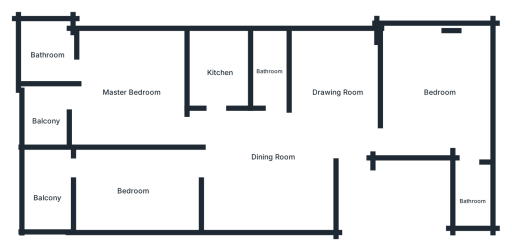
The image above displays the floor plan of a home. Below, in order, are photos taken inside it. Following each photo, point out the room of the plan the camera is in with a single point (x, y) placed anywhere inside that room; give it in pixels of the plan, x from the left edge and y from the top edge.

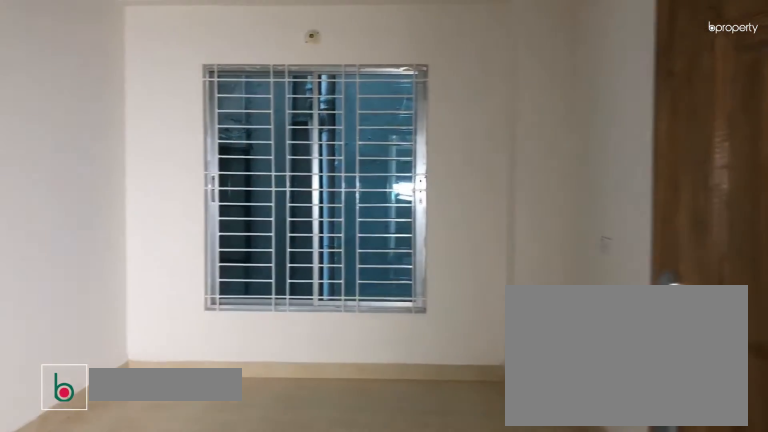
(344, 108)
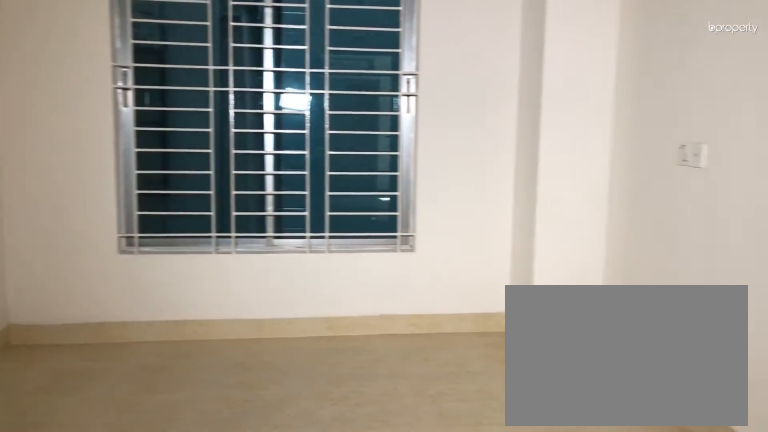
(344, 108)
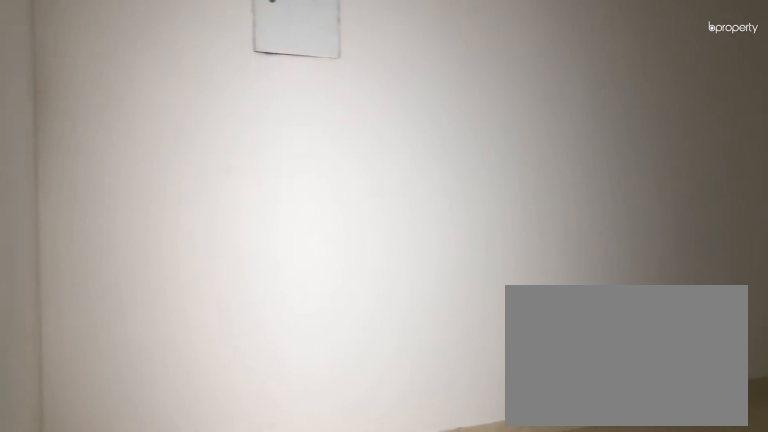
(273, 163)
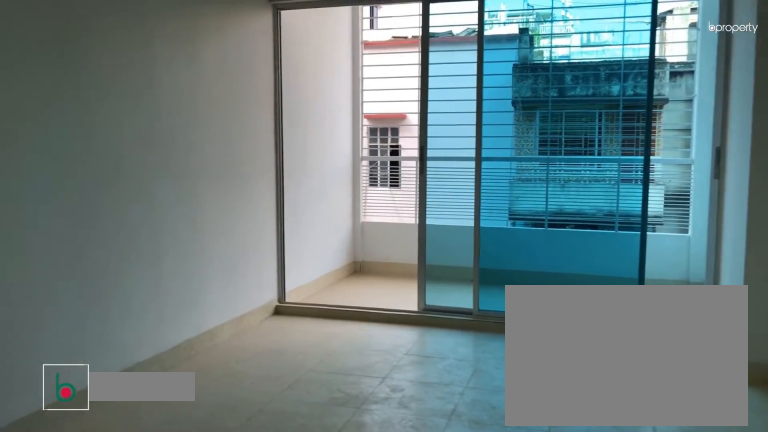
(135, 192)
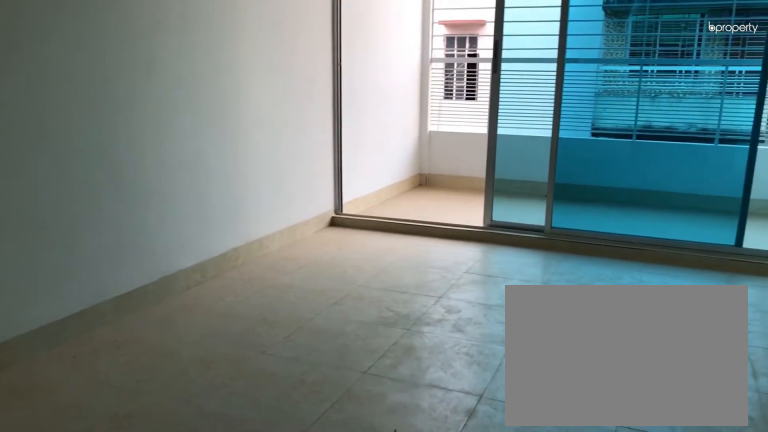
(135, 192)
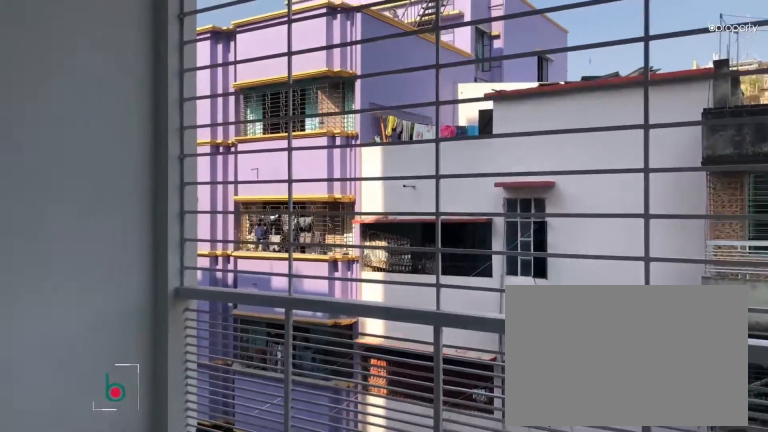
(51, 192)
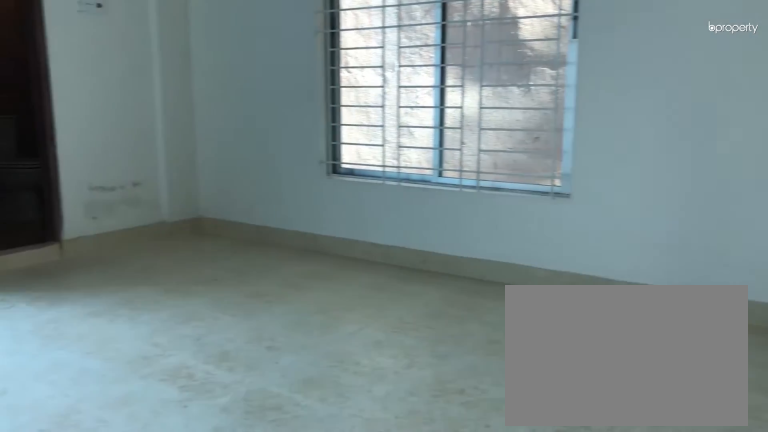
(126, 94)
